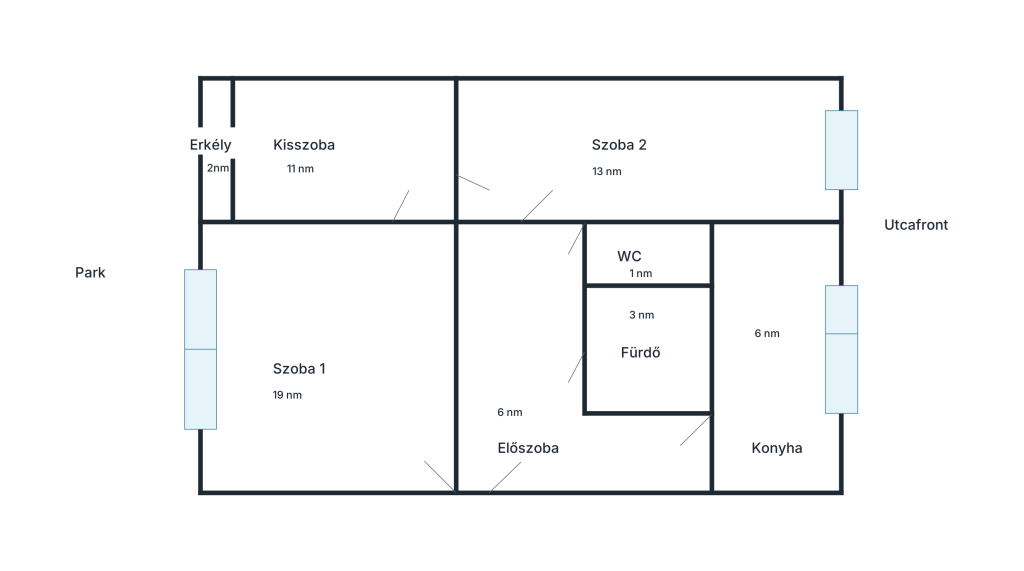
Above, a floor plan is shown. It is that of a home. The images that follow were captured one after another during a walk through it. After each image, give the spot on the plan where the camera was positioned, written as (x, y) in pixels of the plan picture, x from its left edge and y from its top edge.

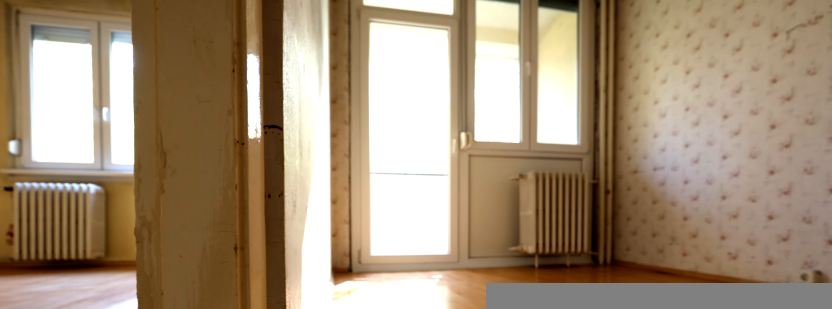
(421, 227)
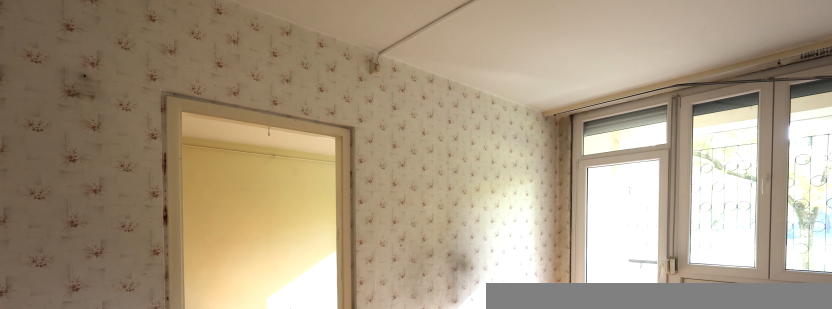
(418, 184)
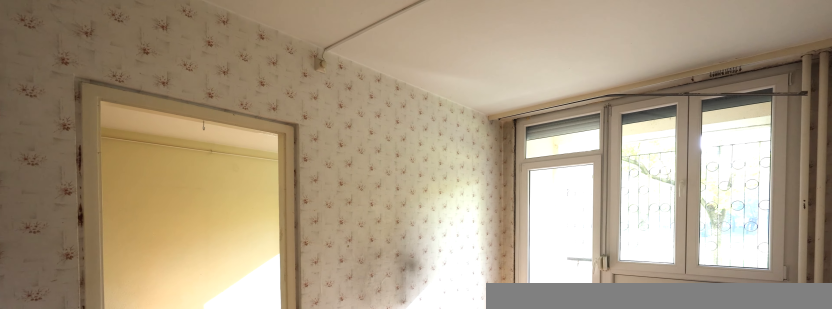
(316, 182)
